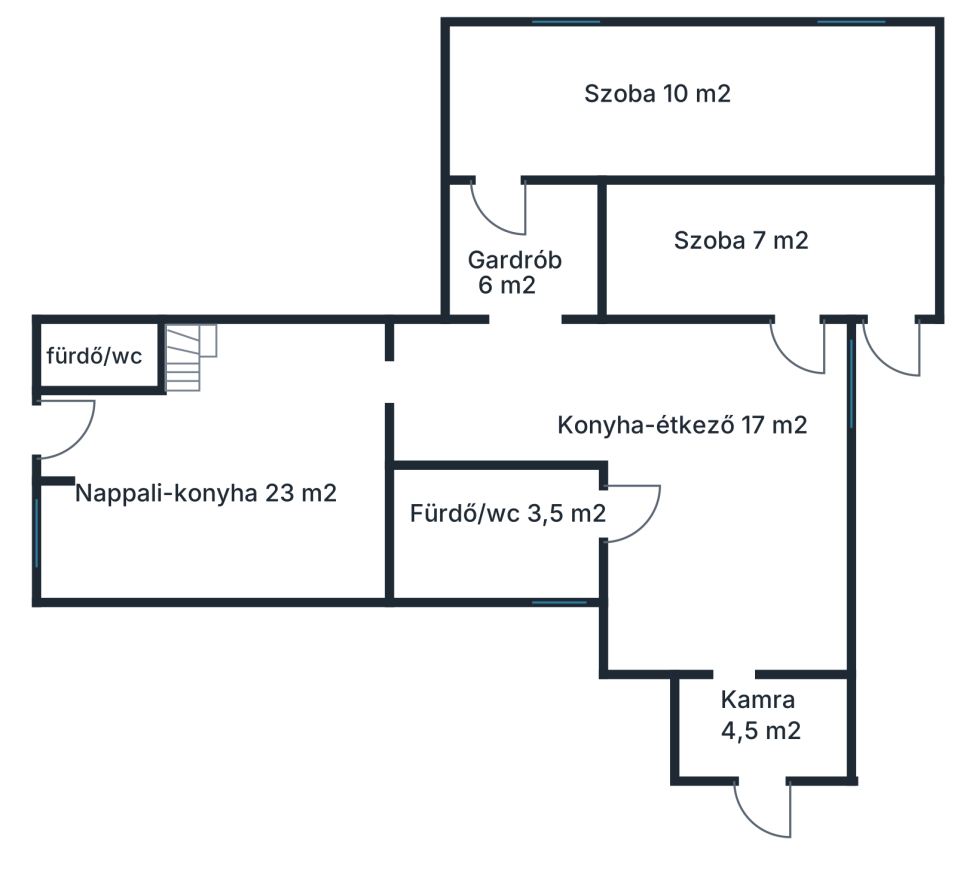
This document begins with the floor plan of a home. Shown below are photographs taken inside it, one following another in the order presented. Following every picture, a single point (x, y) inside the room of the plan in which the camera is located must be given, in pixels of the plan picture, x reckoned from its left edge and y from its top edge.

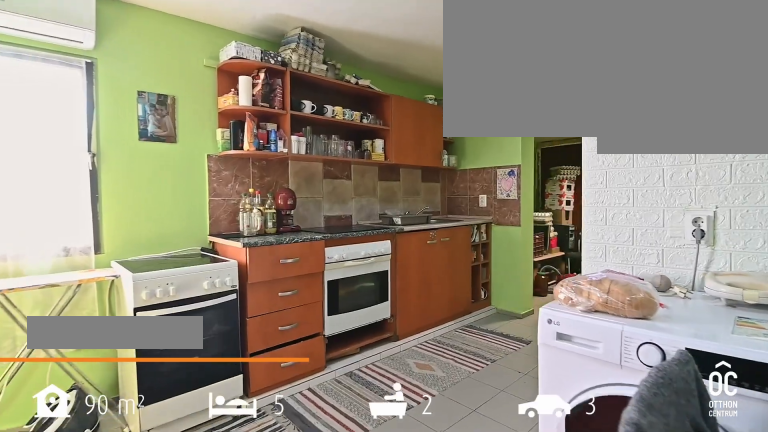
(726, 495)
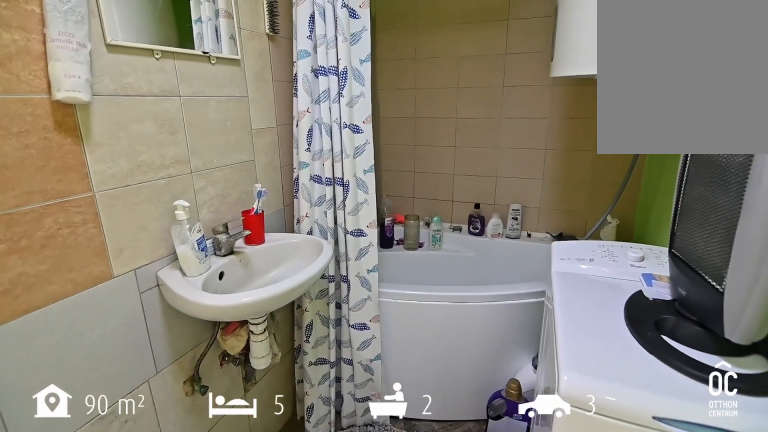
(496, 519)
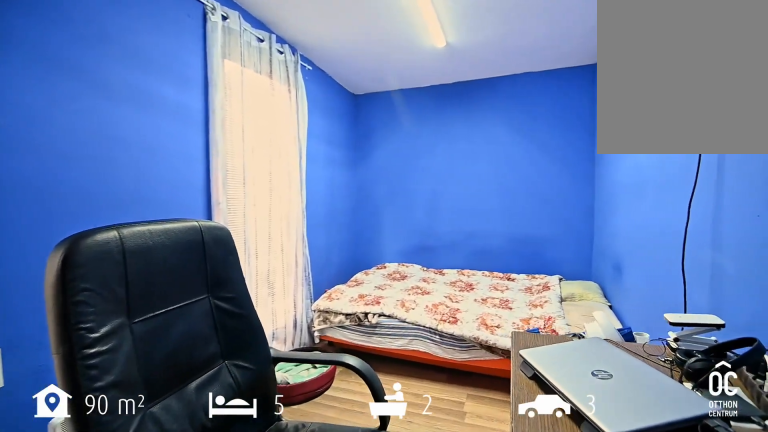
(695, 105)
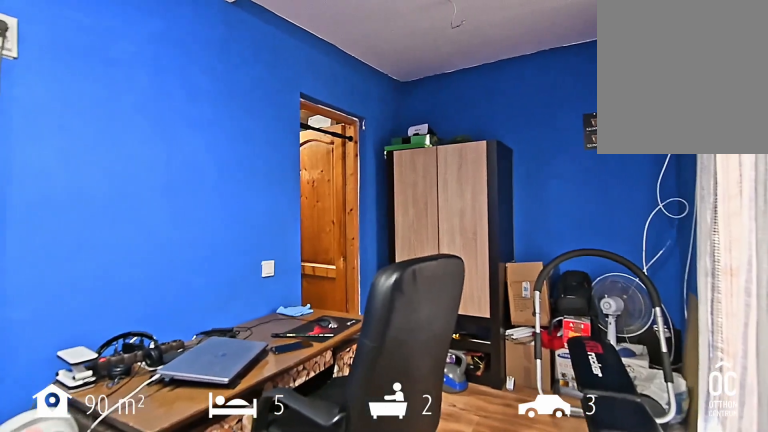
(695, 105)
